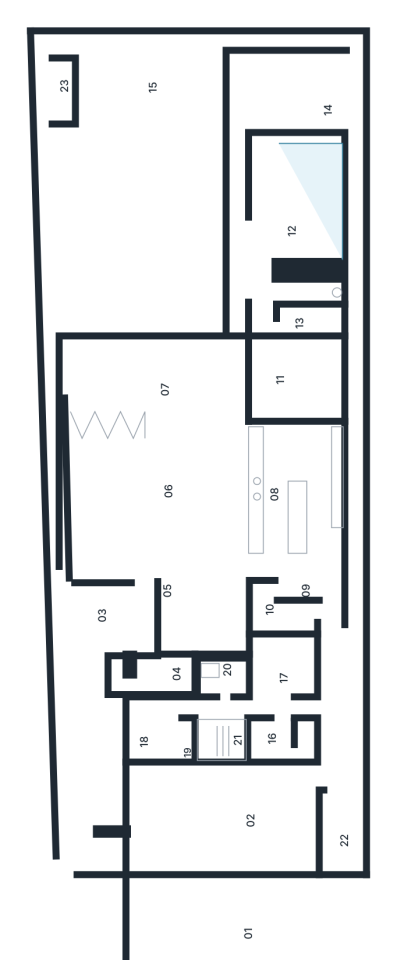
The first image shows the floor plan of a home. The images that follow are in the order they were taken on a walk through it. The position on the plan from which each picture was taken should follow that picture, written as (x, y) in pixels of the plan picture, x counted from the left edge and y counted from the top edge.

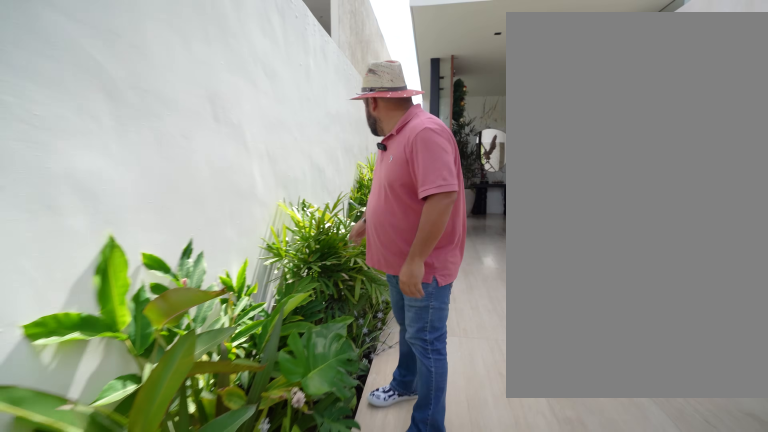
(97, 724)
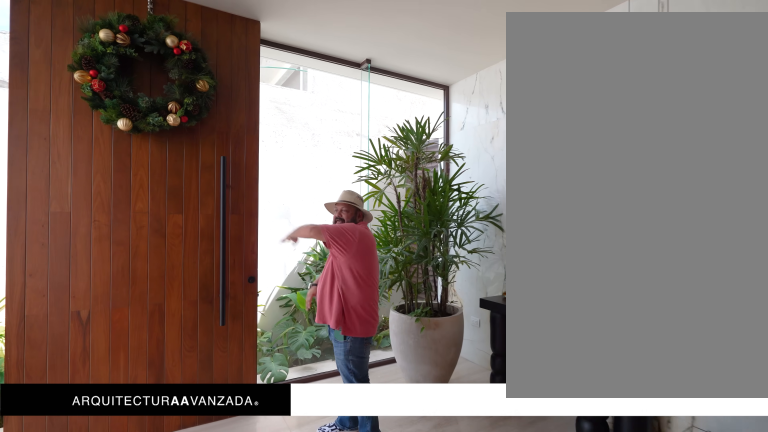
(133, 638)
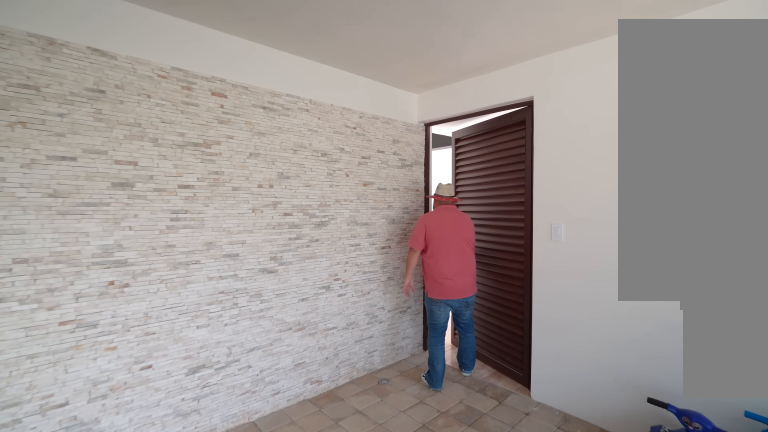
(245, 850)
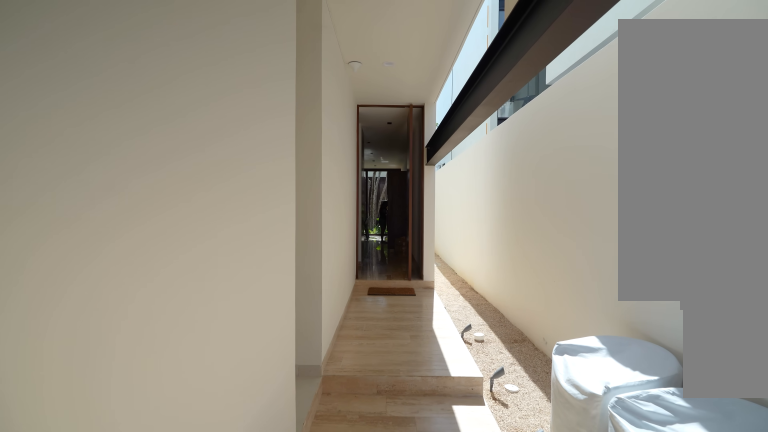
(332, 778)
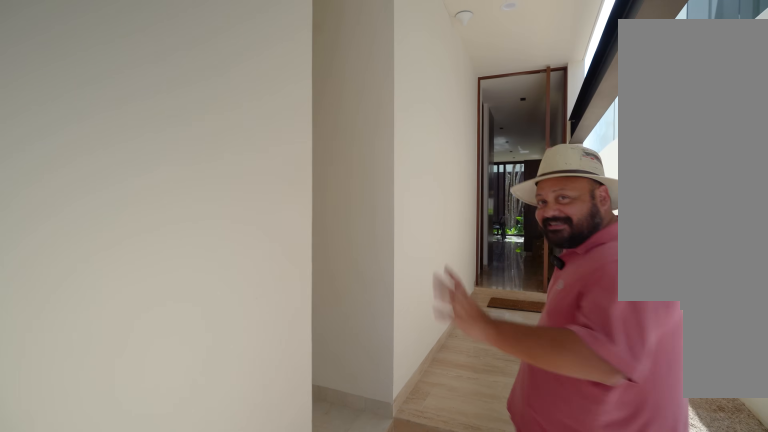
(333, 732)
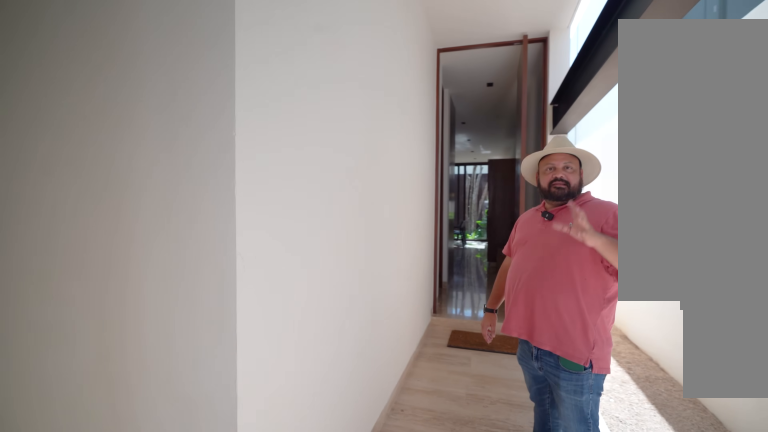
(323, 707)
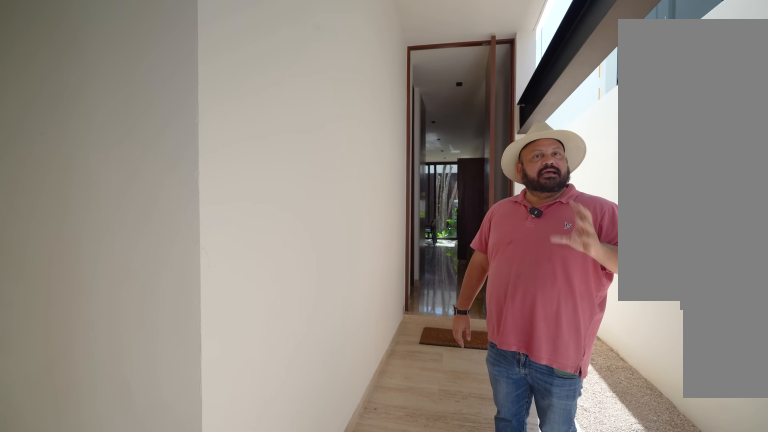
(329, 704)
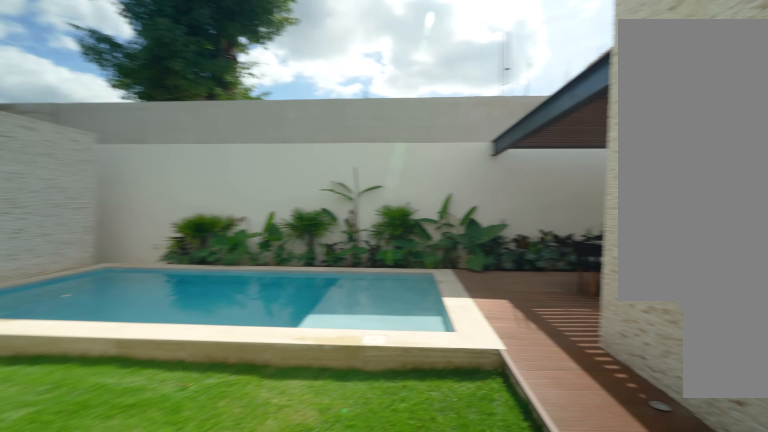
(141, 176)
